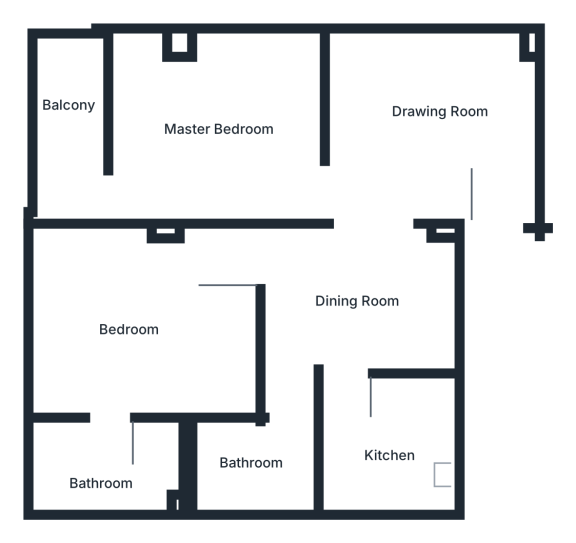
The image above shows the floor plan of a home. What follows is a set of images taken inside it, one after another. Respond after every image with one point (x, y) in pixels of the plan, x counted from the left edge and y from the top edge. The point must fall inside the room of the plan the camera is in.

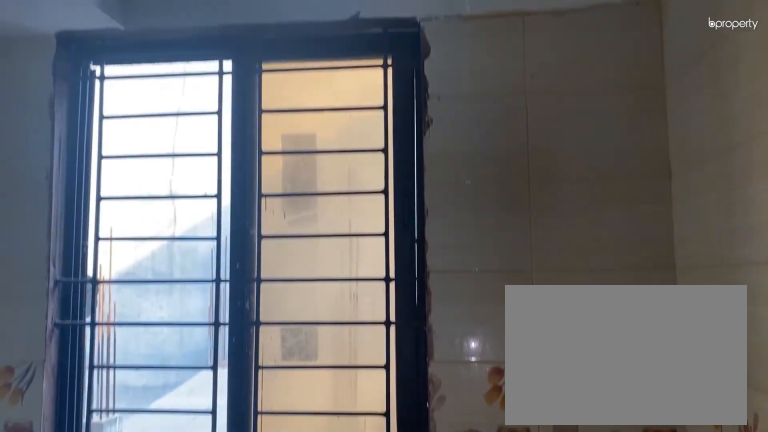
(390, 435)
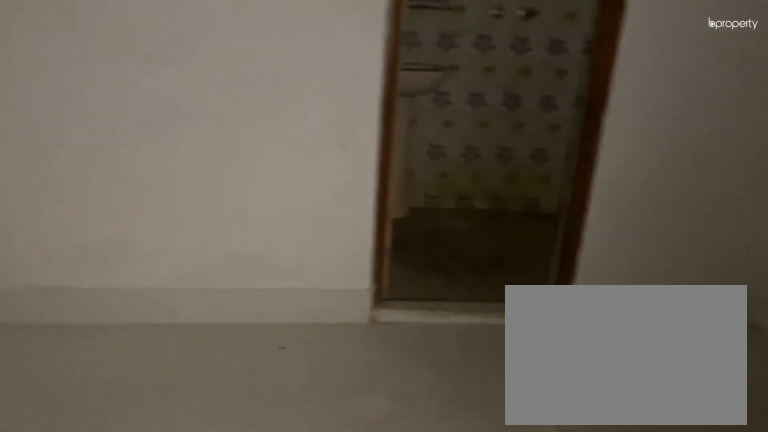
(154, 338)
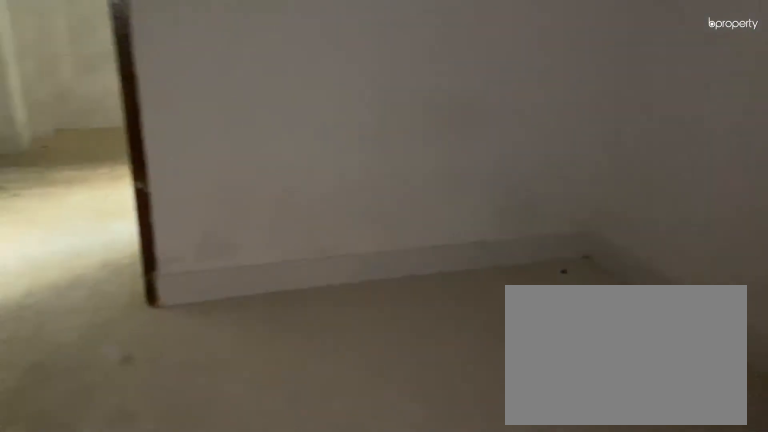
(154, 338)
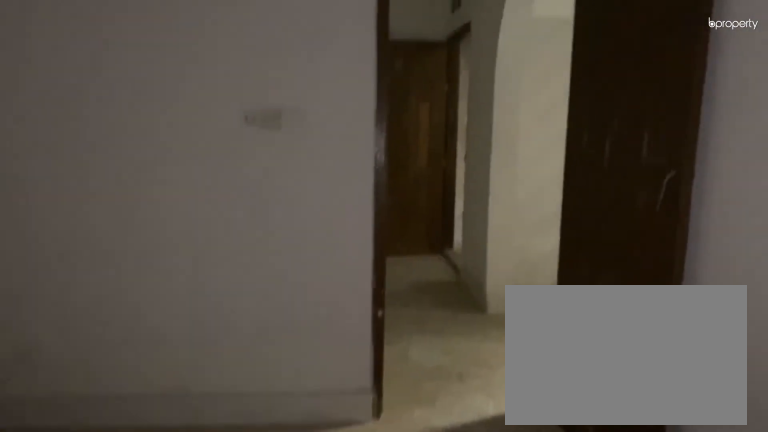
(193, 121)
